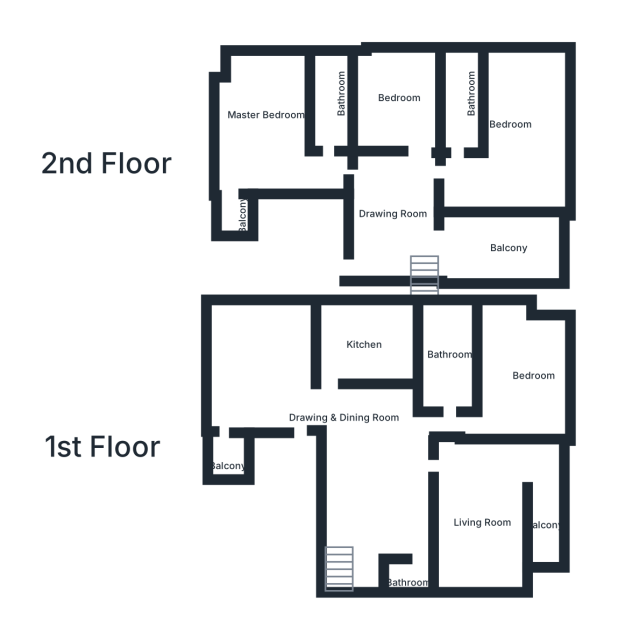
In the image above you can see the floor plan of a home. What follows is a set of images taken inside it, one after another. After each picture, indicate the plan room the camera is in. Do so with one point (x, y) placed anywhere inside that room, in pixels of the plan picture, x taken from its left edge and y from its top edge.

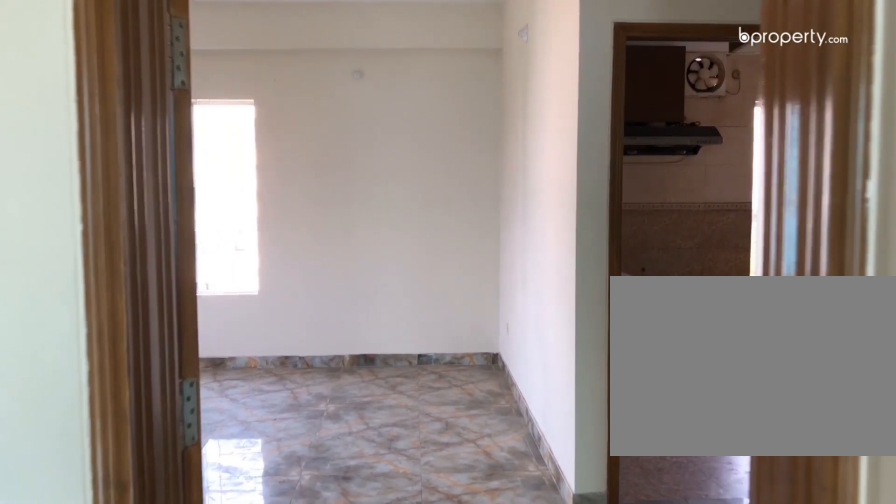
(287, 397)
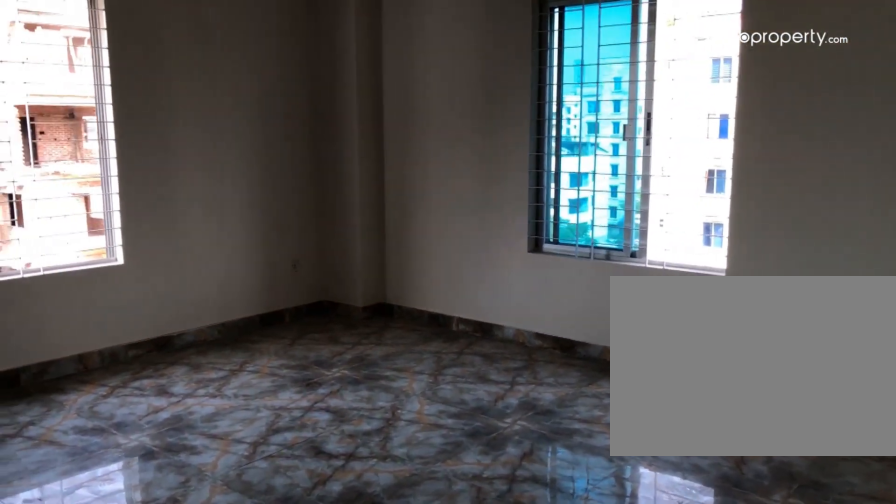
(287, 397)
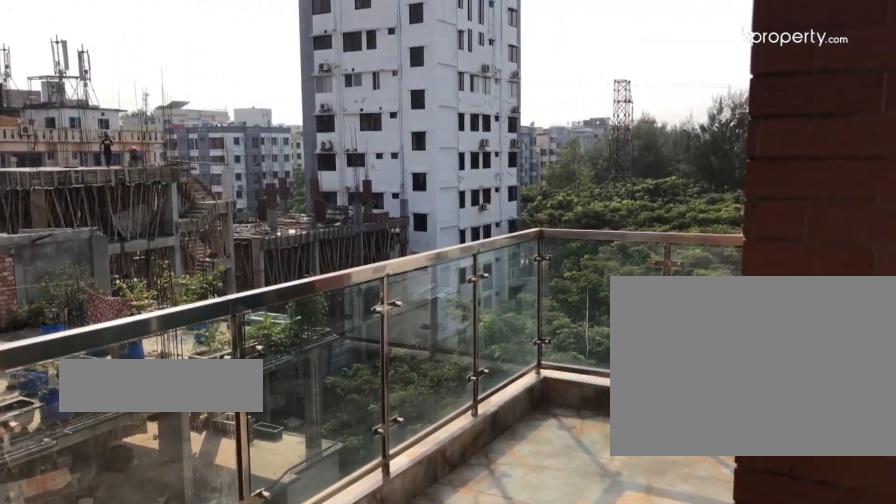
(544, 504)
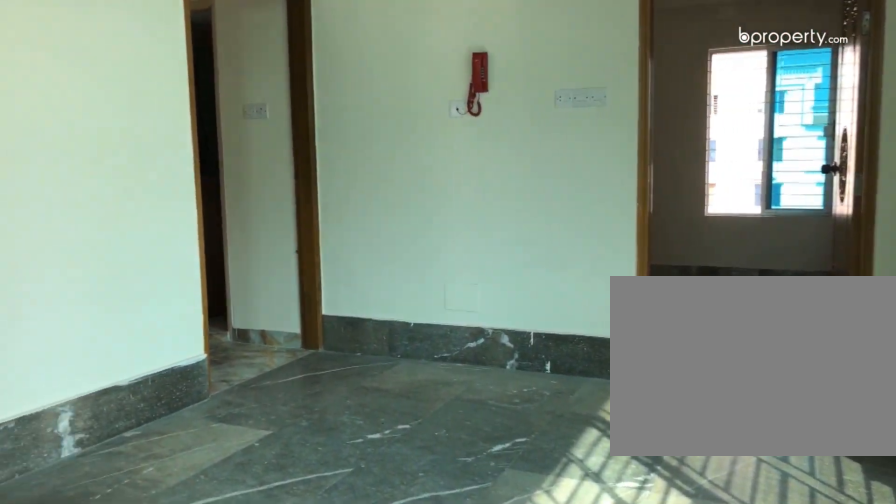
(399, 220)
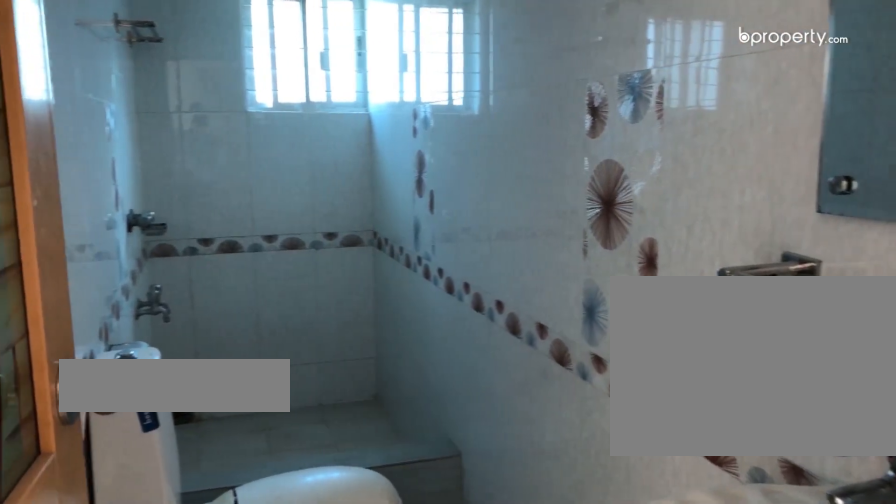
(331, 105)
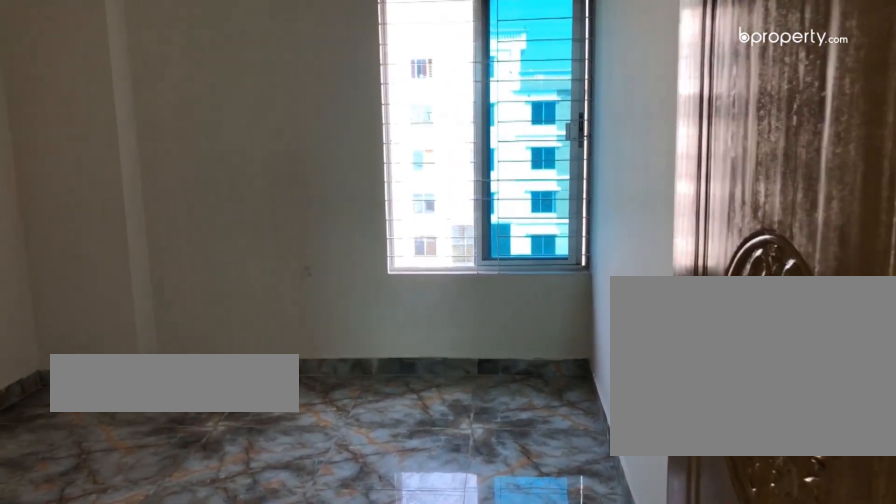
(404, 100)
